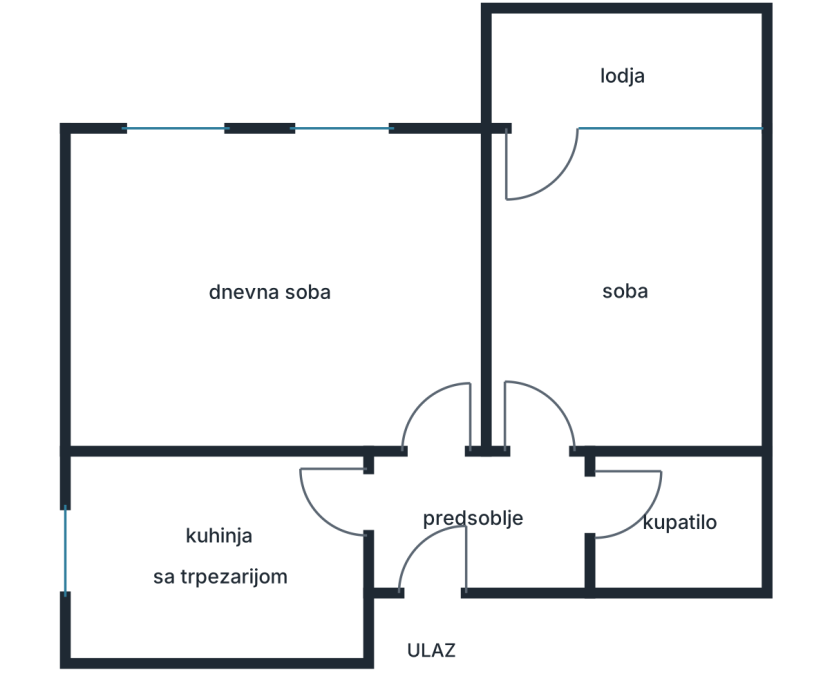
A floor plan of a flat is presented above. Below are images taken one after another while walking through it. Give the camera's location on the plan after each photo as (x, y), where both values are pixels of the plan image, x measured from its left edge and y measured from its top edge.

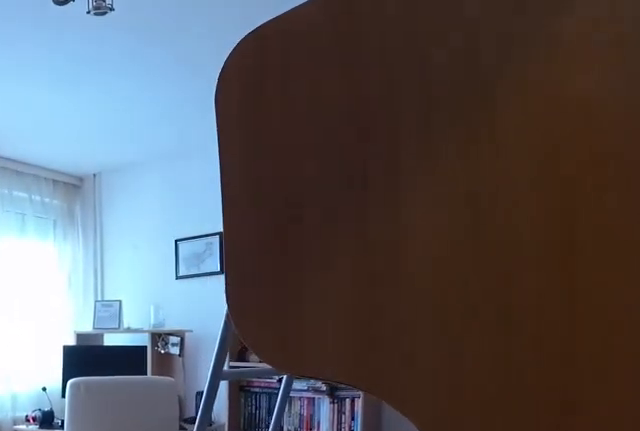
(523, 441)
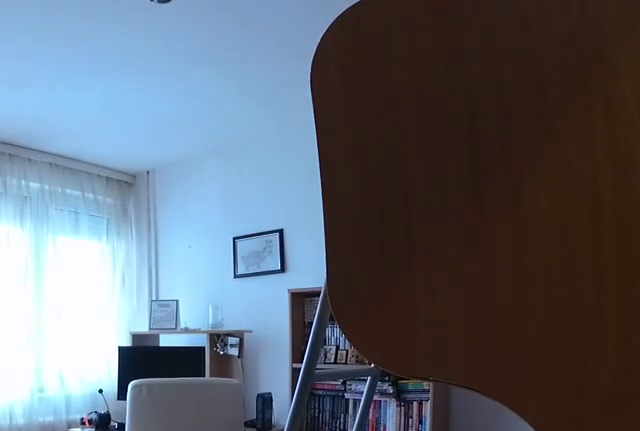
(522, 428)
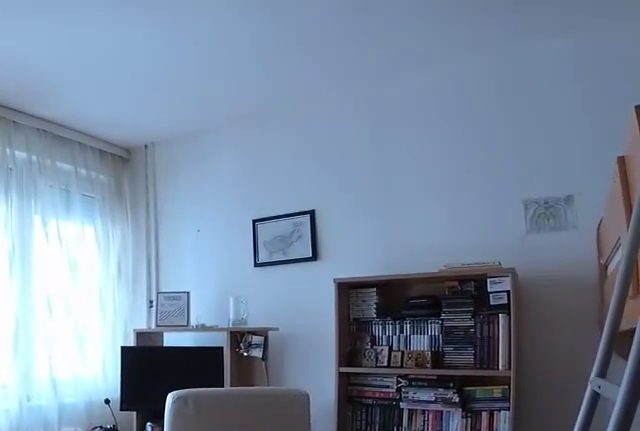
(528, 407)
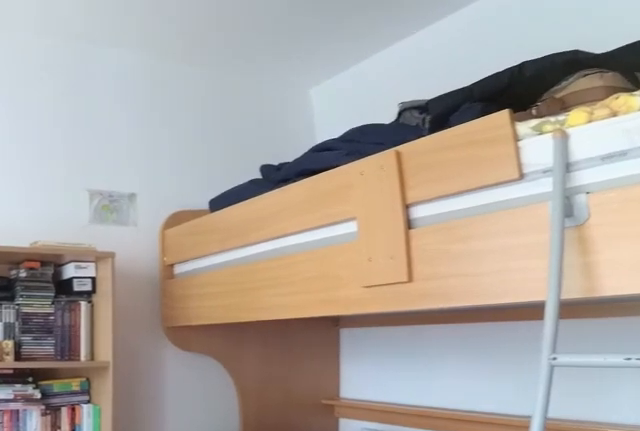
(541, 305)
